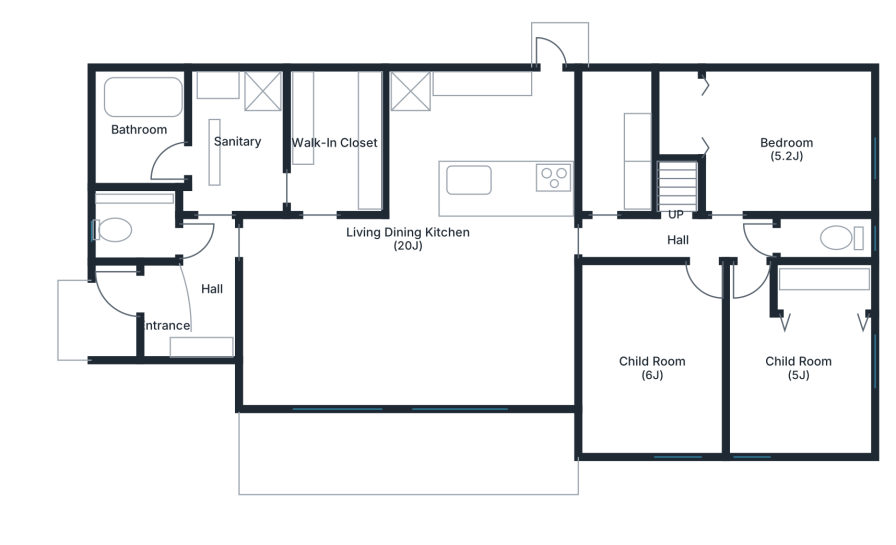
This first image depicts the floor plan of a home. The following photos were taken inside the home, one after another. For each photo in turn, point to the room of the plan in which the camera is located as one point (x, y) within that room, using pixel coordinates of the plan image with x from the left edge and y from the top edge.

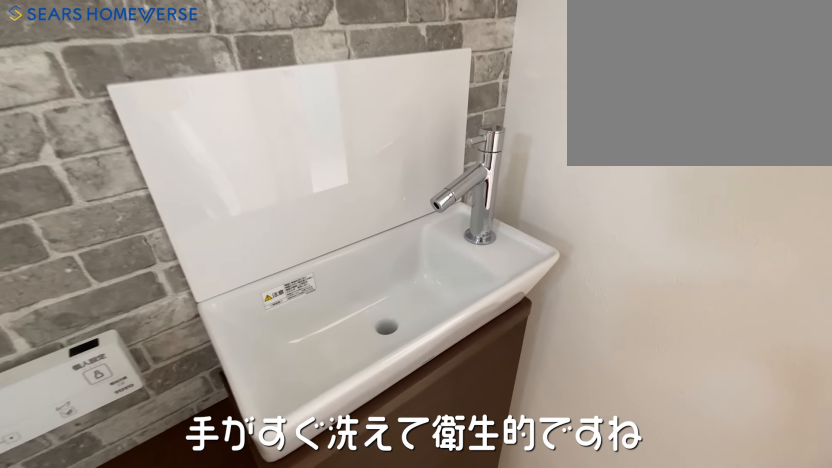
(144, 231)
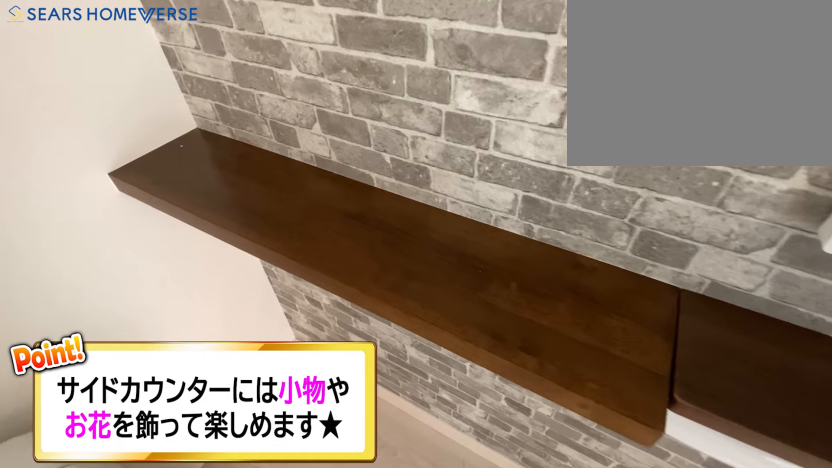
(144, 231)
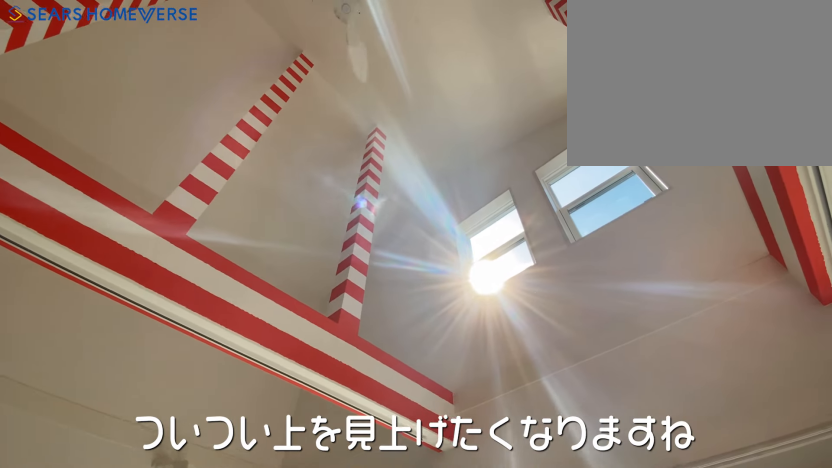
(408, 311)
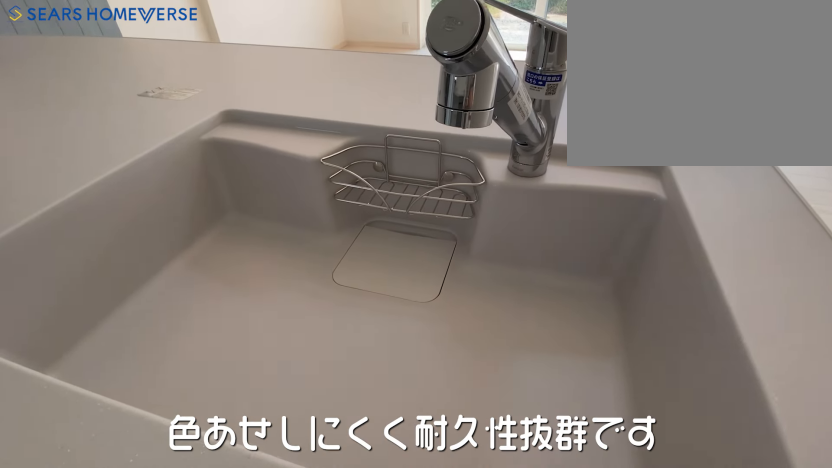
(493, 132)
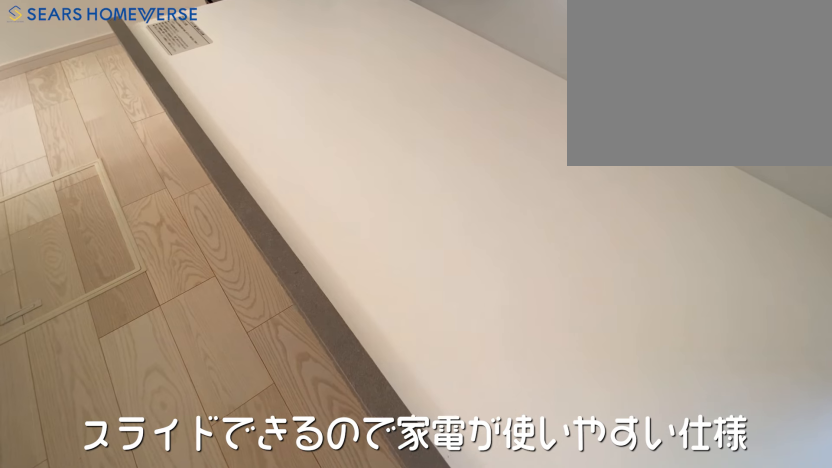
(493, 132)
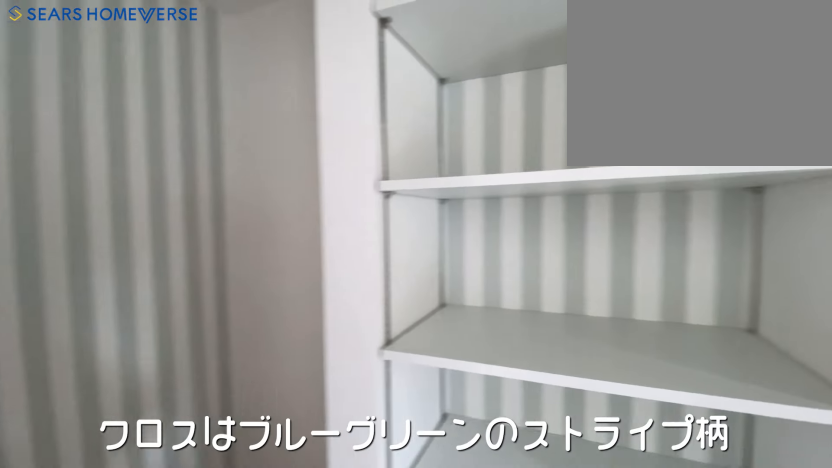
(614, 140)
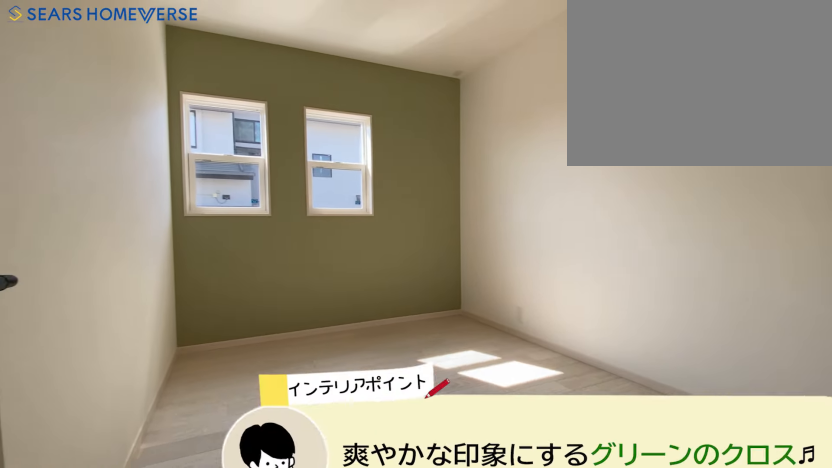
(651, 359)
